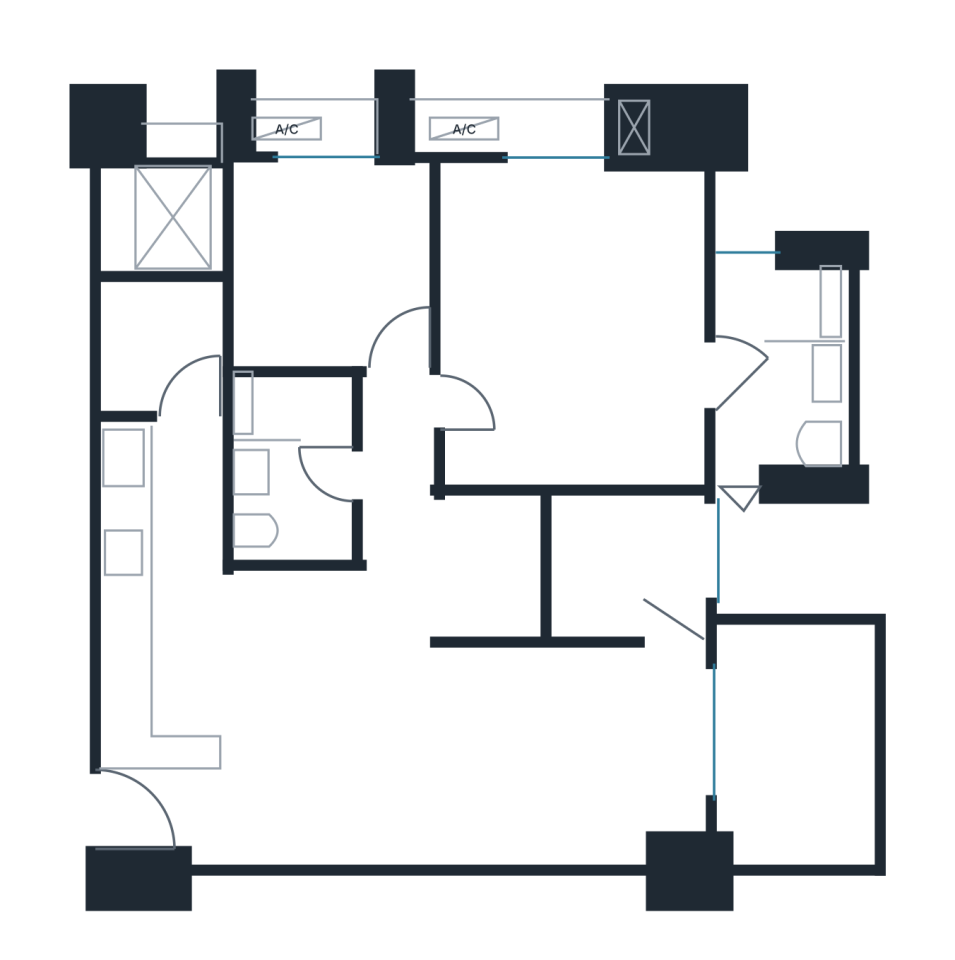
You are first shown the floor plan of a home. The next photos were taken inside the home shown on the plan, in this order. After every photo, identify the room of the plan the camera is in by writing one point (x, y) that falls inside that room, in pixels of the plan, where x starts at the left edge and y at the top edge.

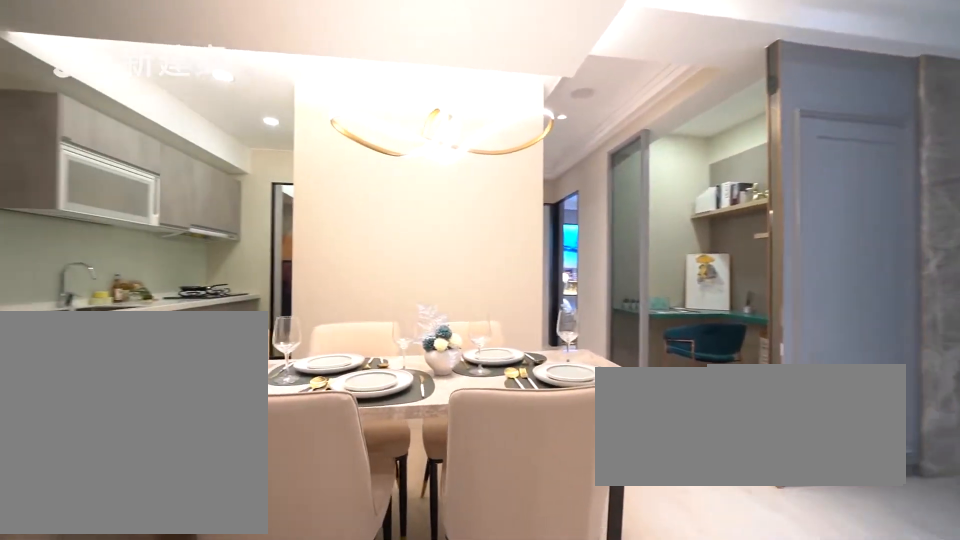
(292, 668)
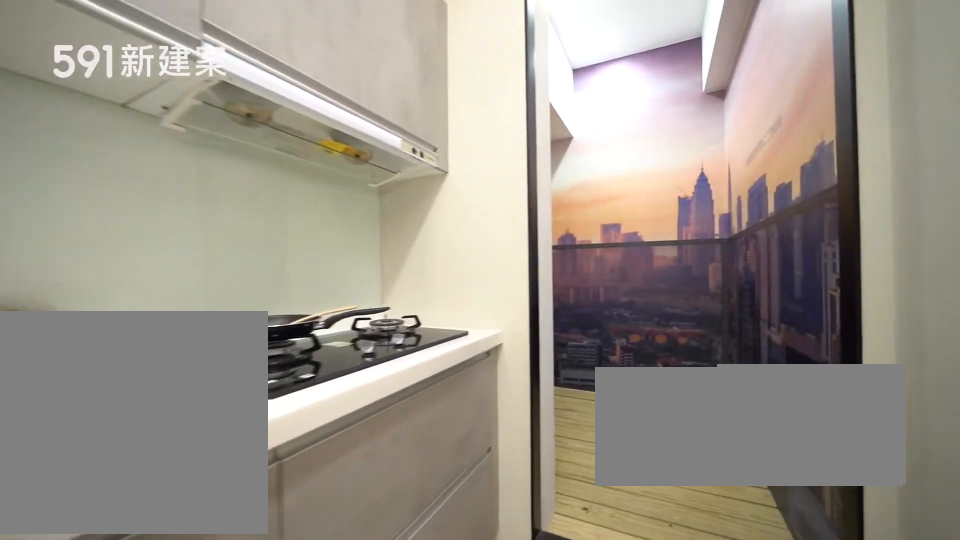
(159, 579)
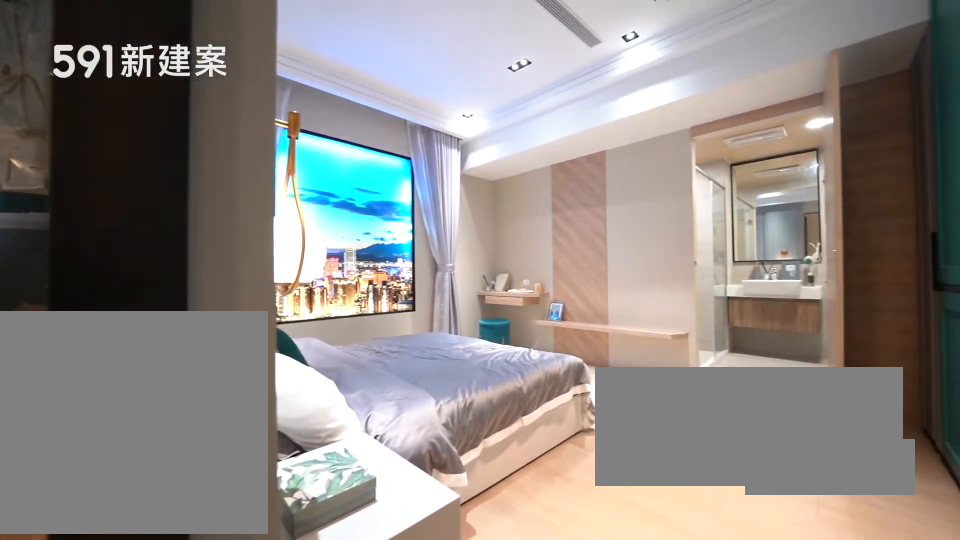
(576, 322)
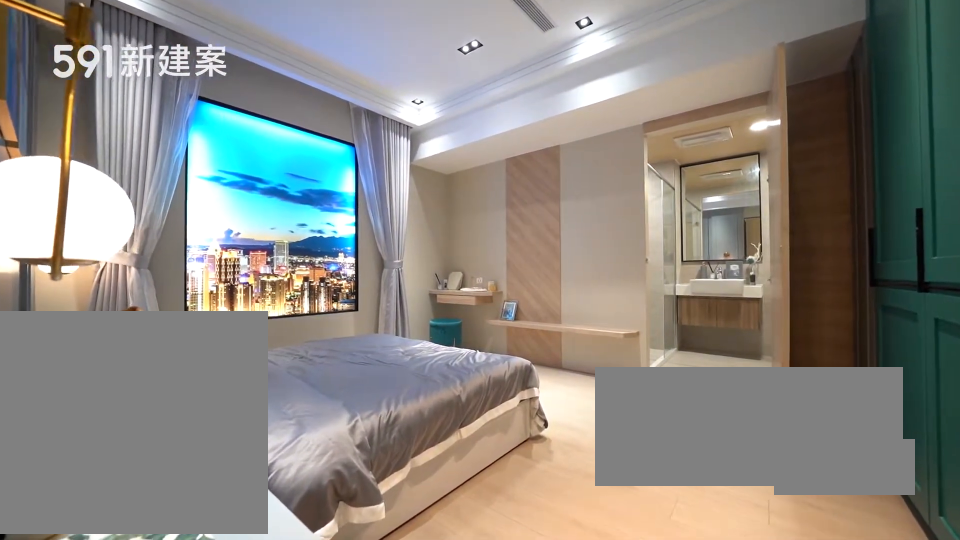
(576, 322)
